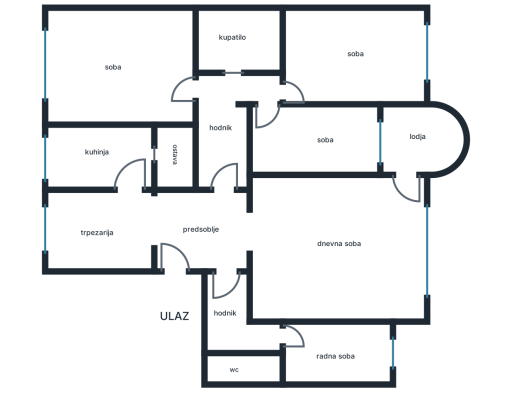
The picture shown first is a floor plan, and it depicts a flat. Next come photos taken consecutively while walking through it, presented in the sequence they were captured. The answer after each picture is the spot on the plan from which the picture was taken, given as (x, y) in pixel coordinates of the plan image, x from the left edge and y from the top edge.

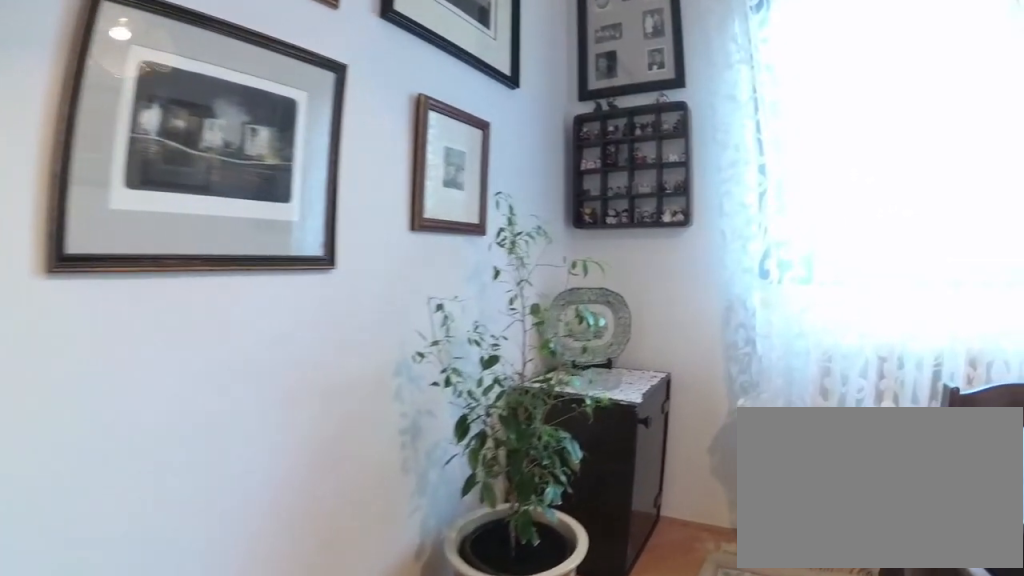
(138, 246)
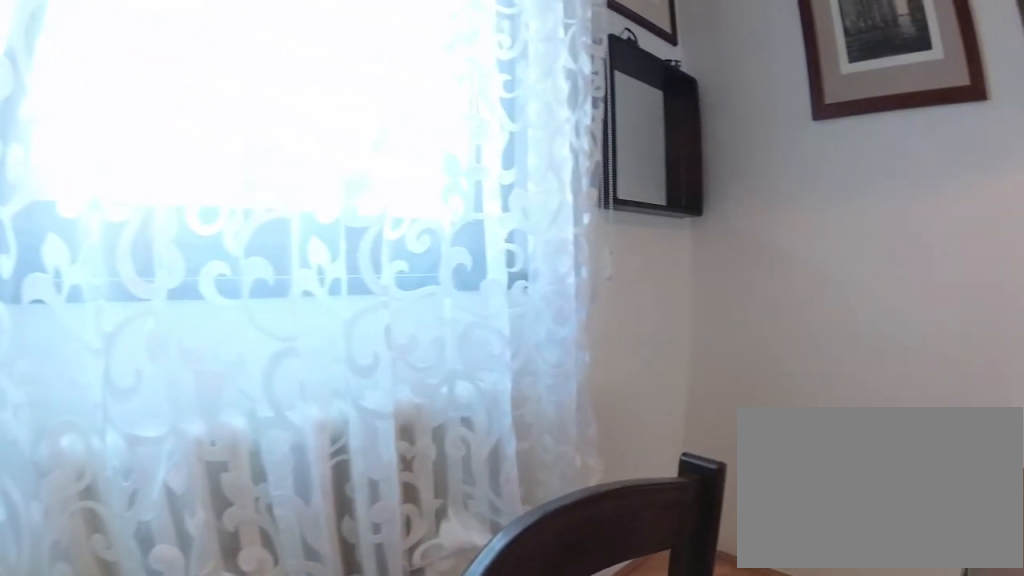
(82, 256)
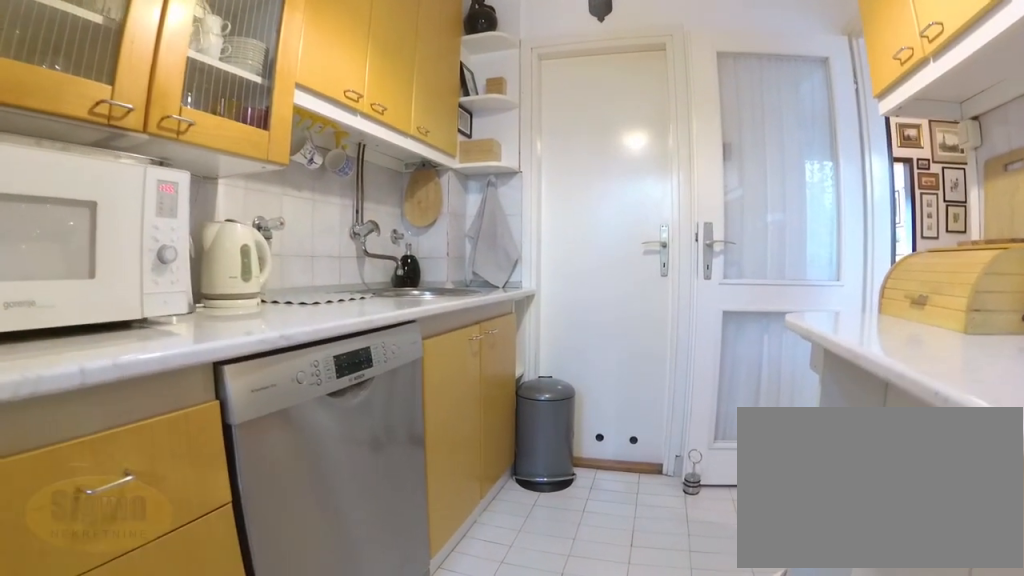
(63, 158)
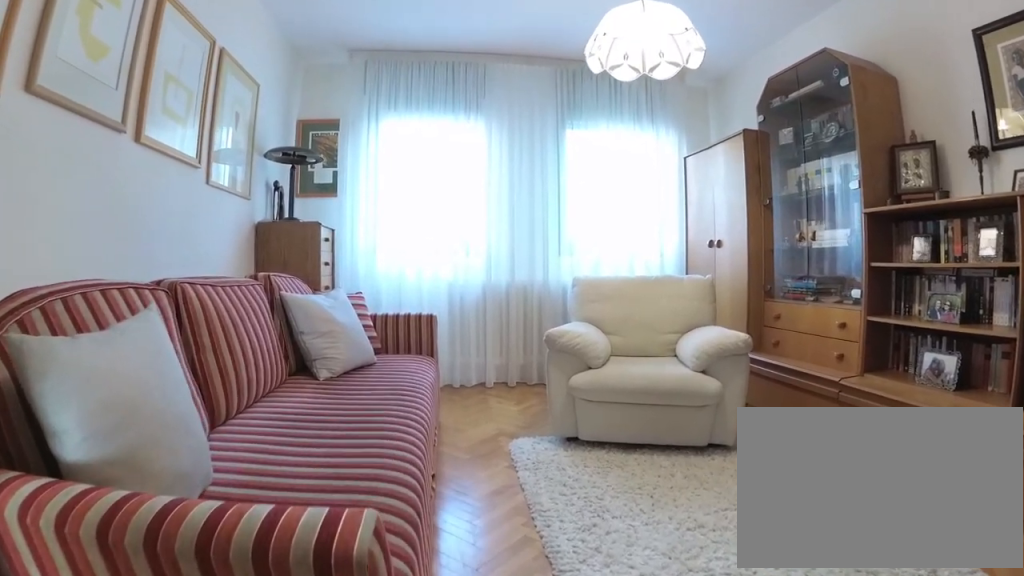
(175, 88)
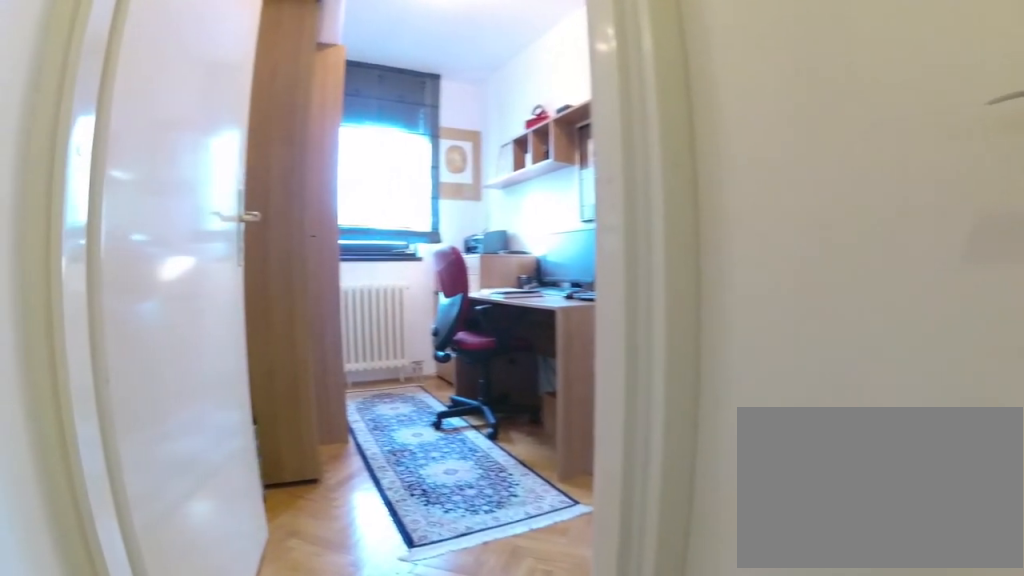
(208, 312)
